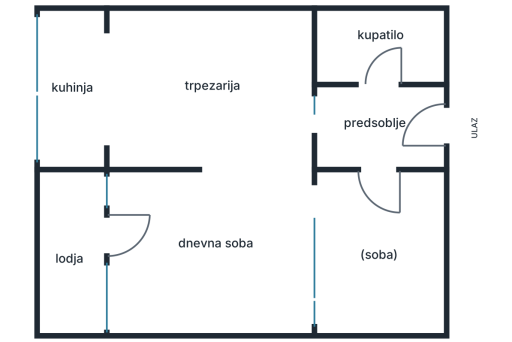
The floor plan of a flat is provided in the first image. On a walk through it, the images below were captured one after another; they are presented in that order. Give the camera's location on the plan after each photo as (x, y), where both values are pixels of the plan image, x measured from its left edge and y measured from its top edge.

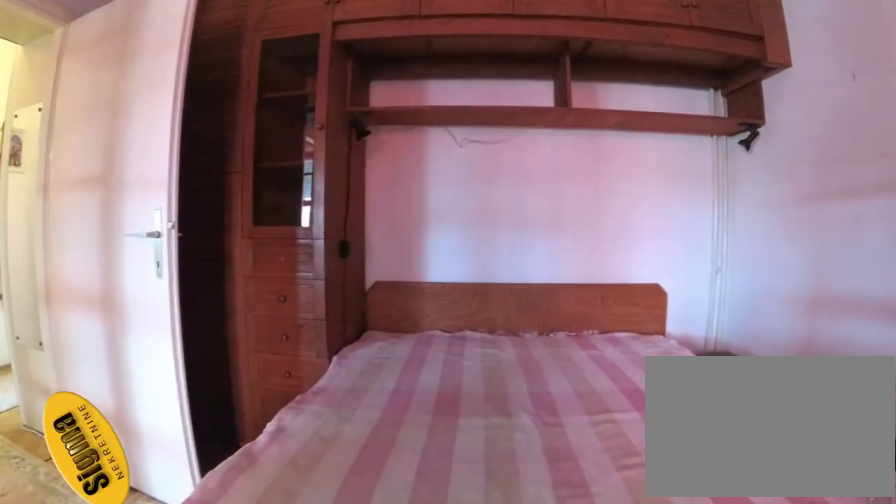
(296, 245)
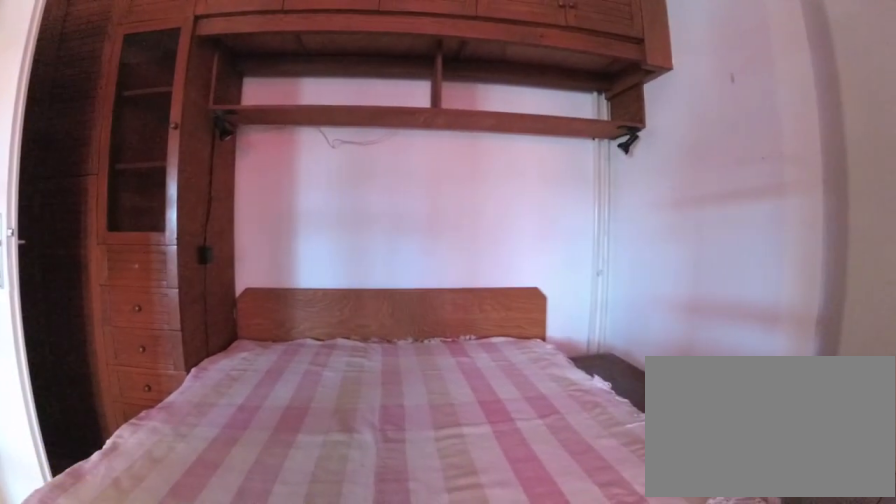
(305, 245)
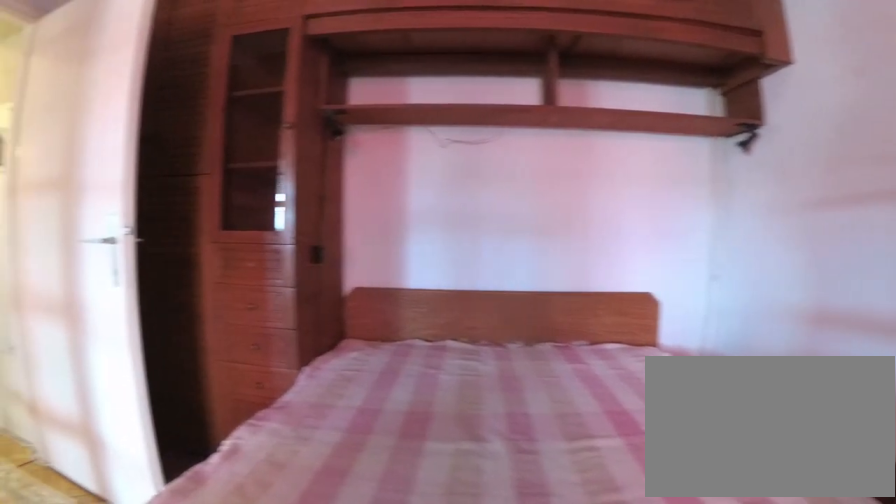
(313, 251)
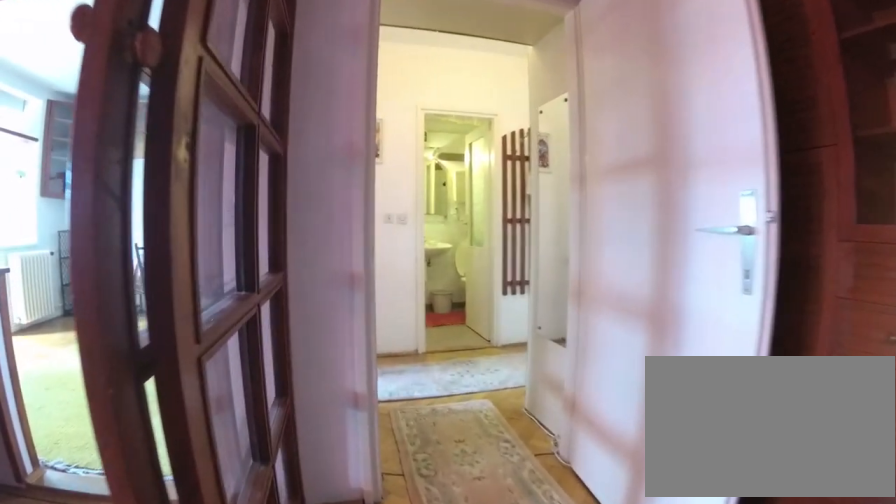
(369, 247)
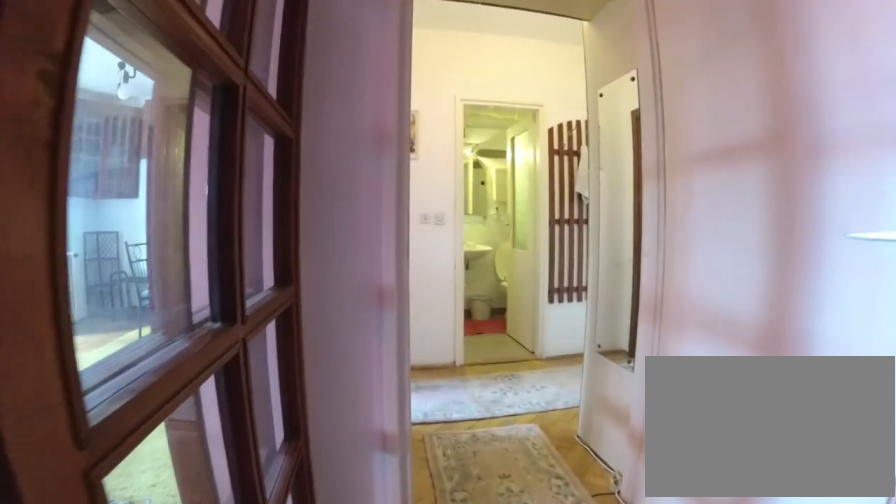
(370, 235)
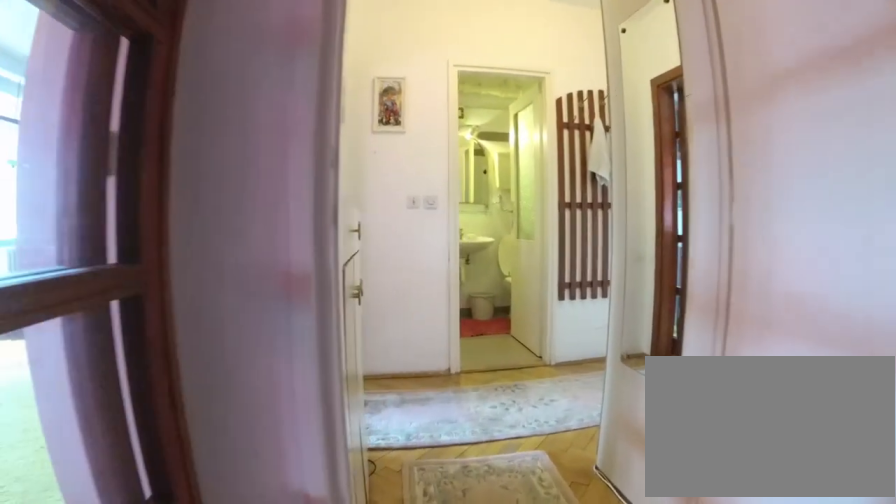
(369, 222)
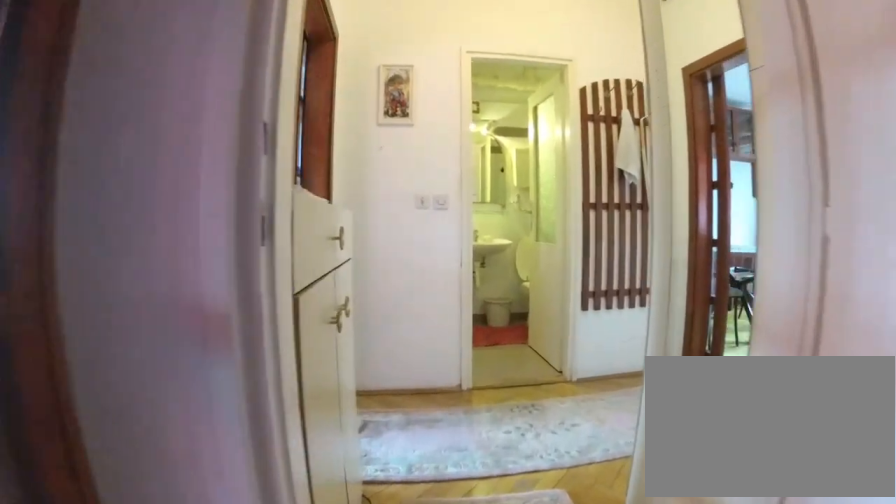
(369, 216)
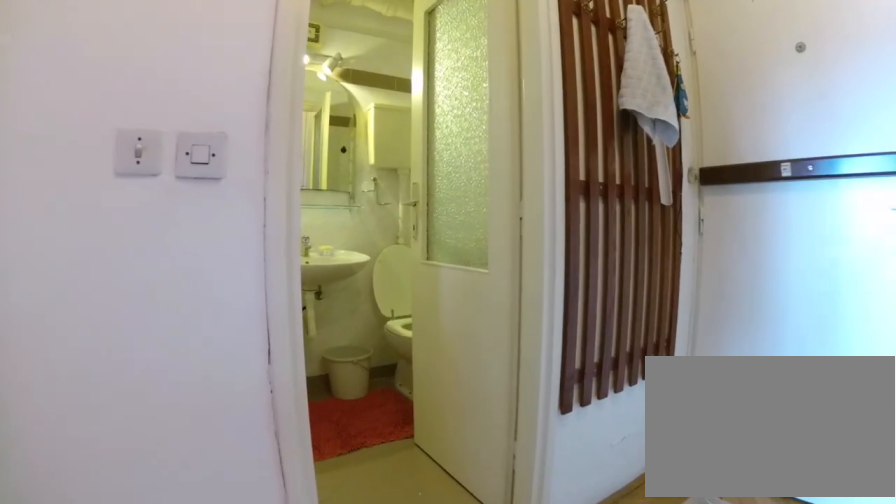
(356, 162)
